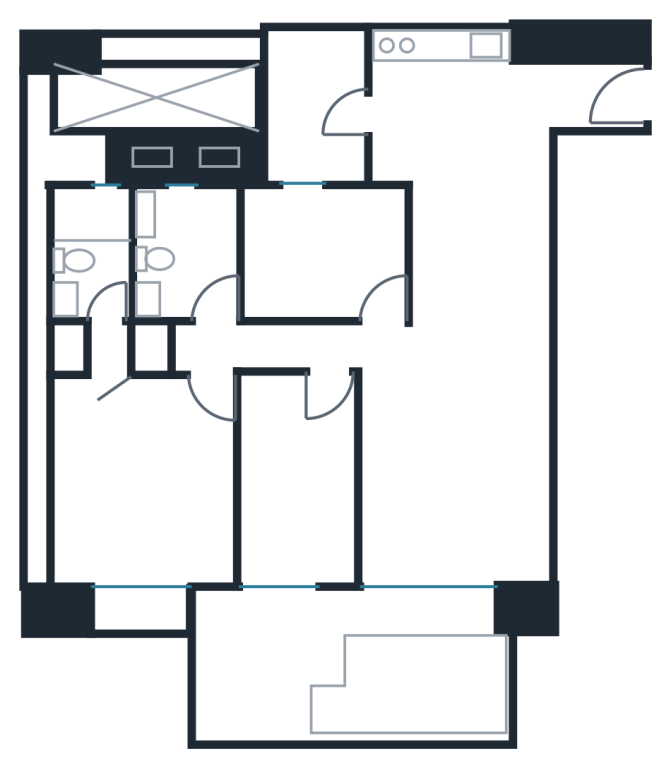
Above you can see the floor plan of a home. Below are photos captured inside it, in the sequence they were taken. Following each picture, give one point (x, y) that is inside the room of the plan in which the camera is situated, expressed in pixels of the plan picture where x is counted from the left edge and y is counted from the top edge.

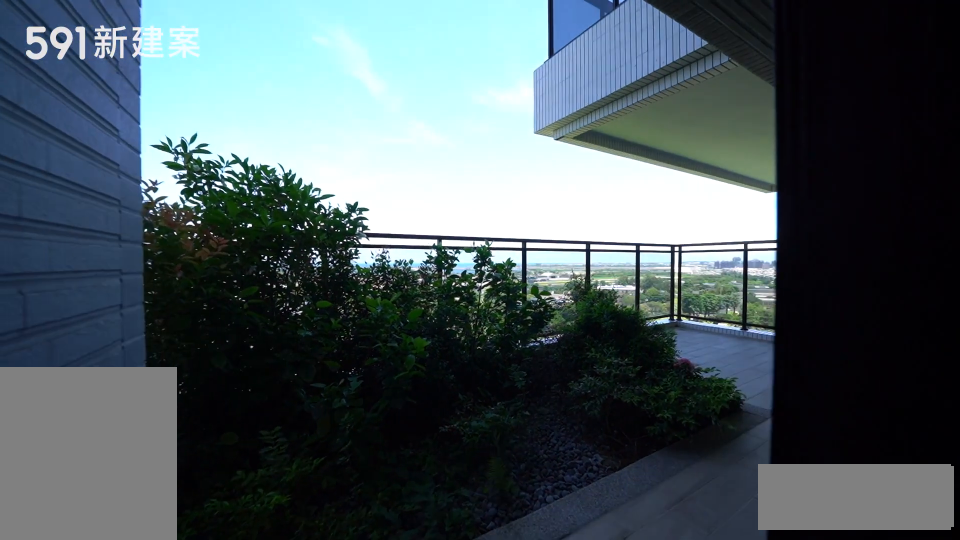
(352, 666)
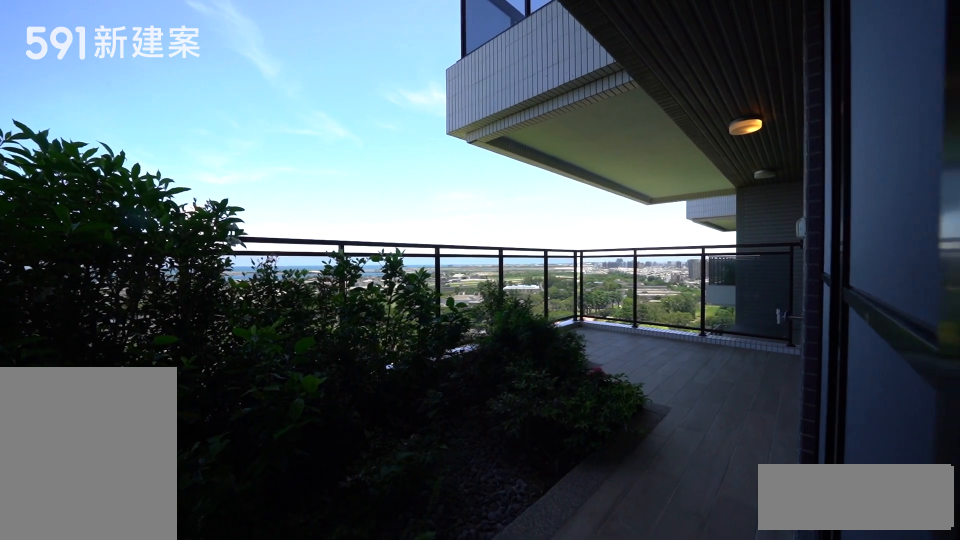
(352, 666)
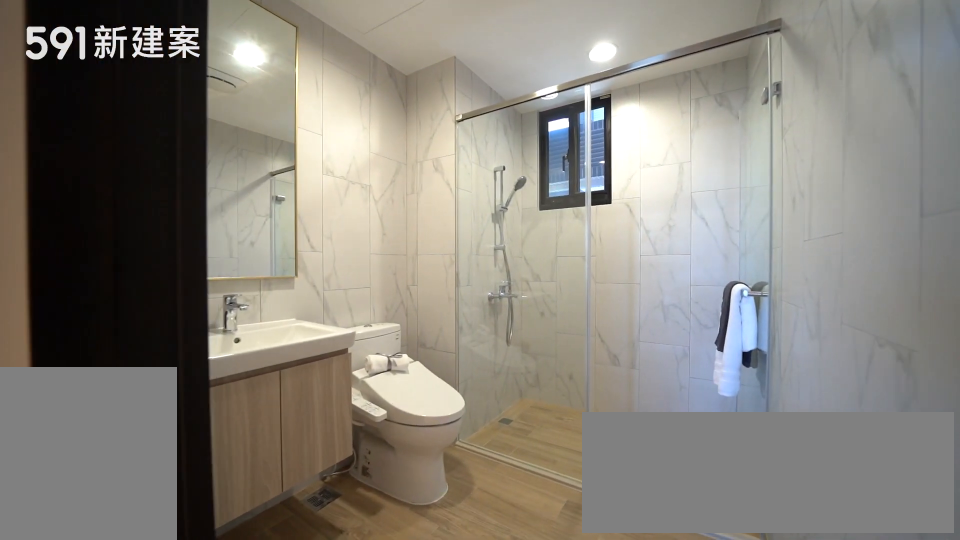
(183, 254)
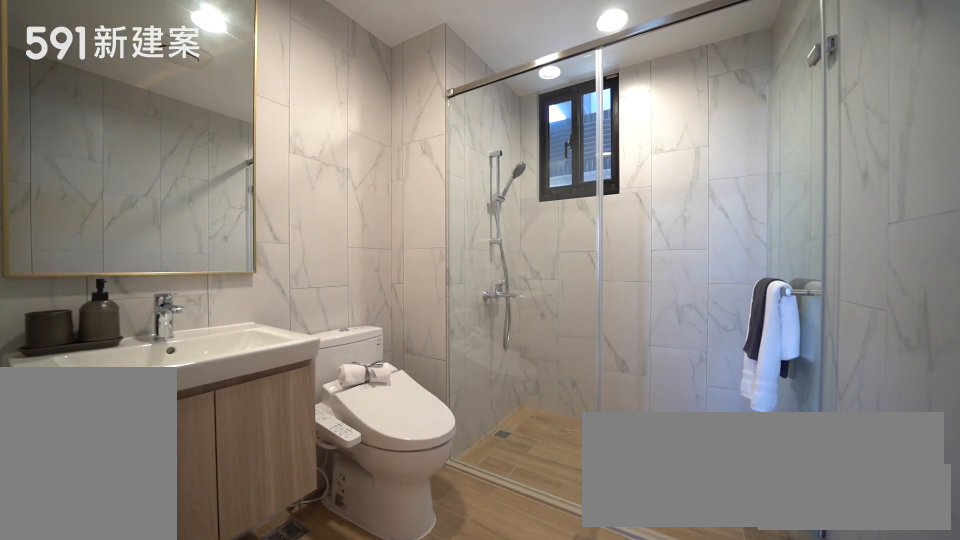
(183, 254)
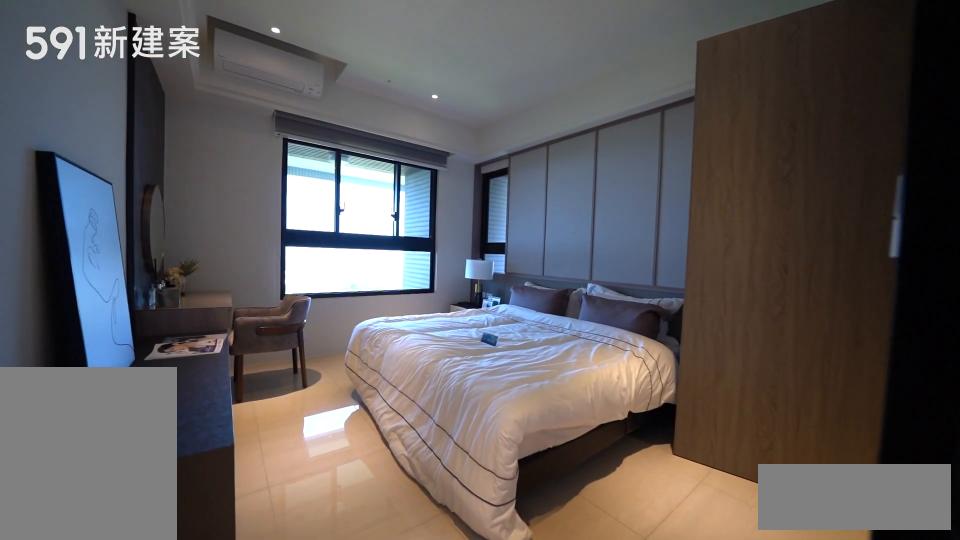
(143, 481)
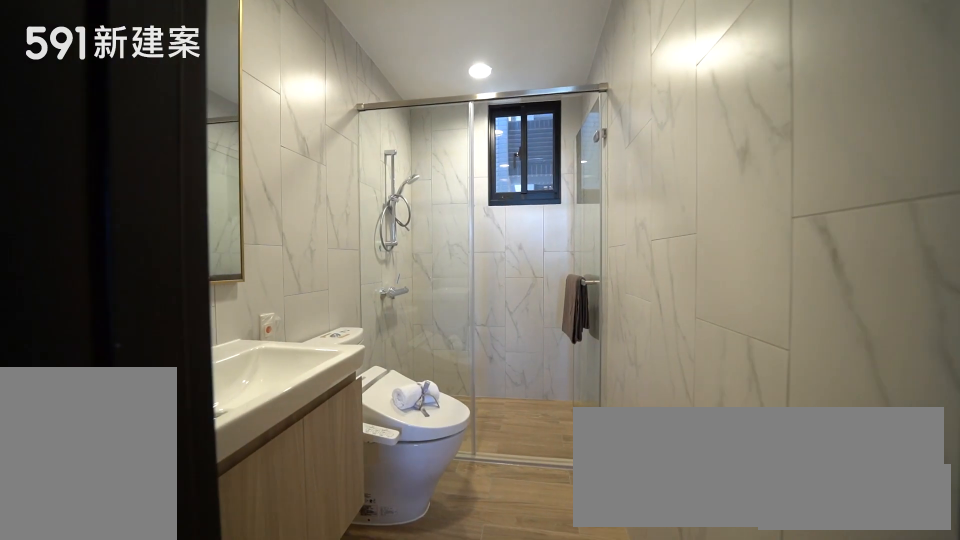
(90, 249)
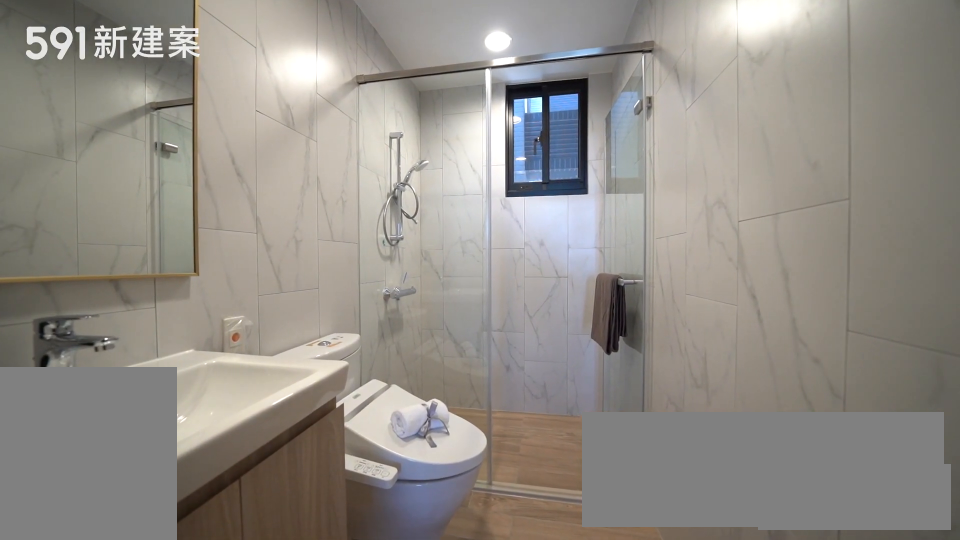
(90, 249)
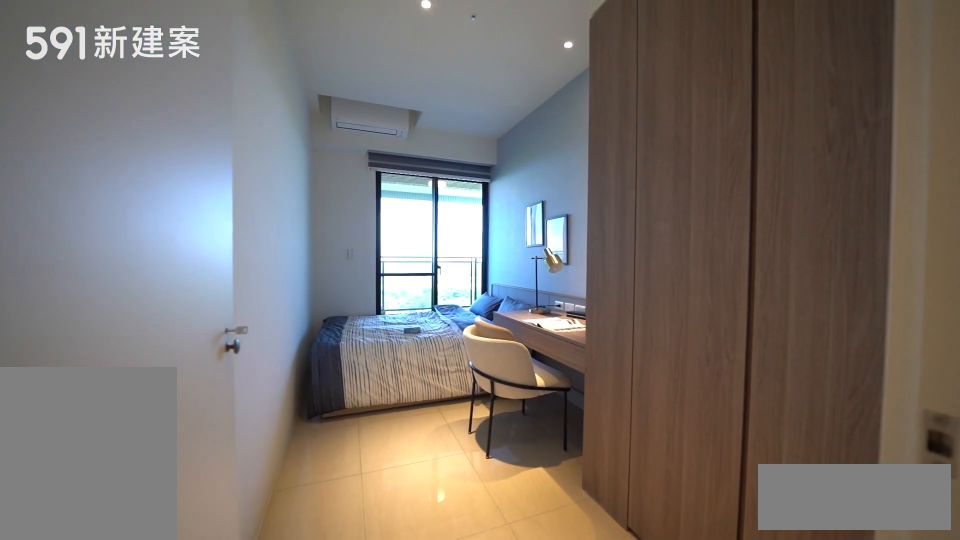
(298, 477)
